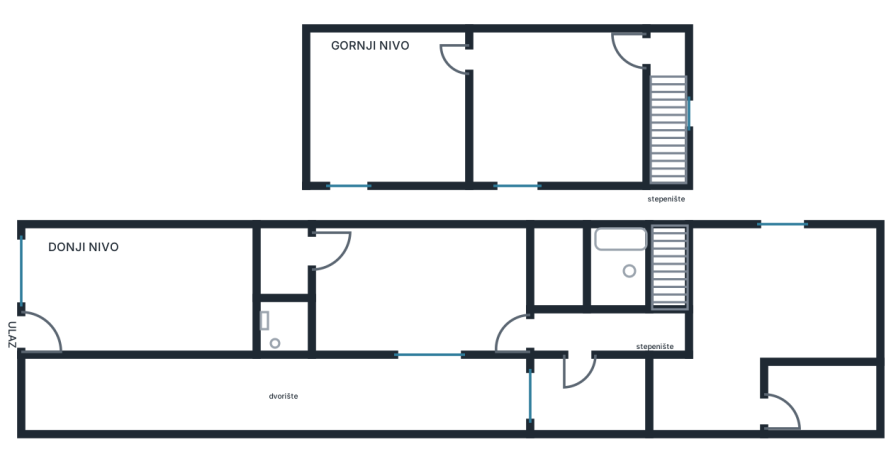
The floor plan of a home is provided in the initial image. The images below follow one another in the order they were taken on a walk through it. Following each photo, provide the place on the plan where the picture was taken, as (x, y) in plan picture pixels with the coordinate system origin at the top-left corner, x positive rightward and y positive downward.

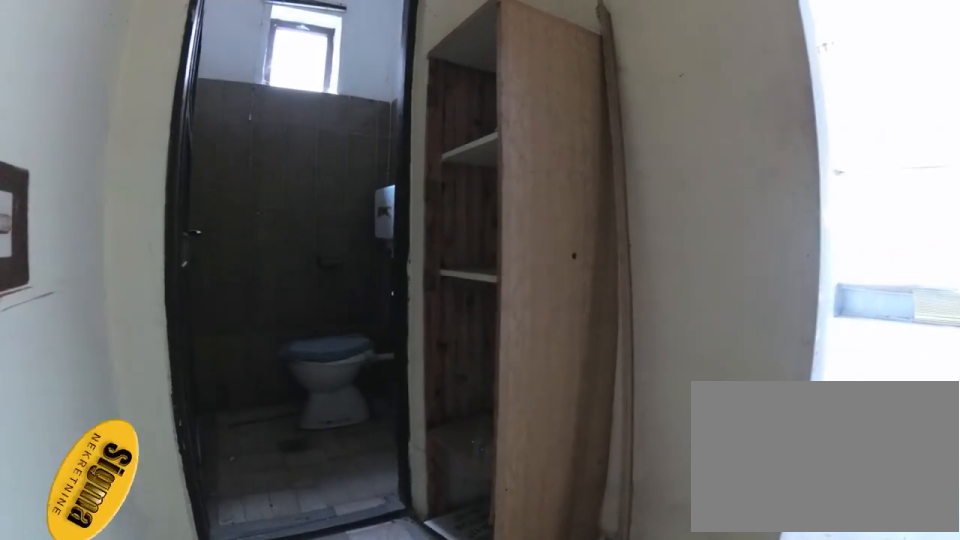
(294, 241)
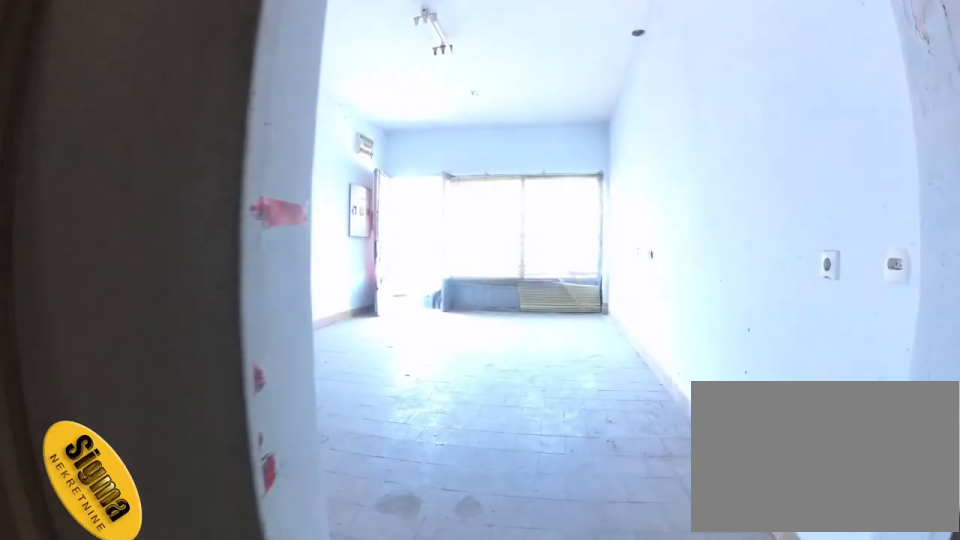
(309, 270)
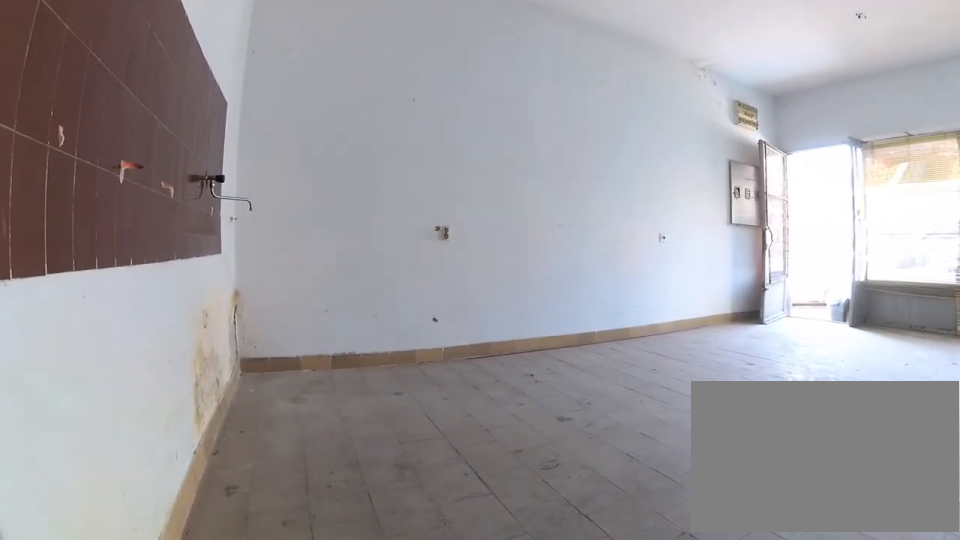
(272, 252)
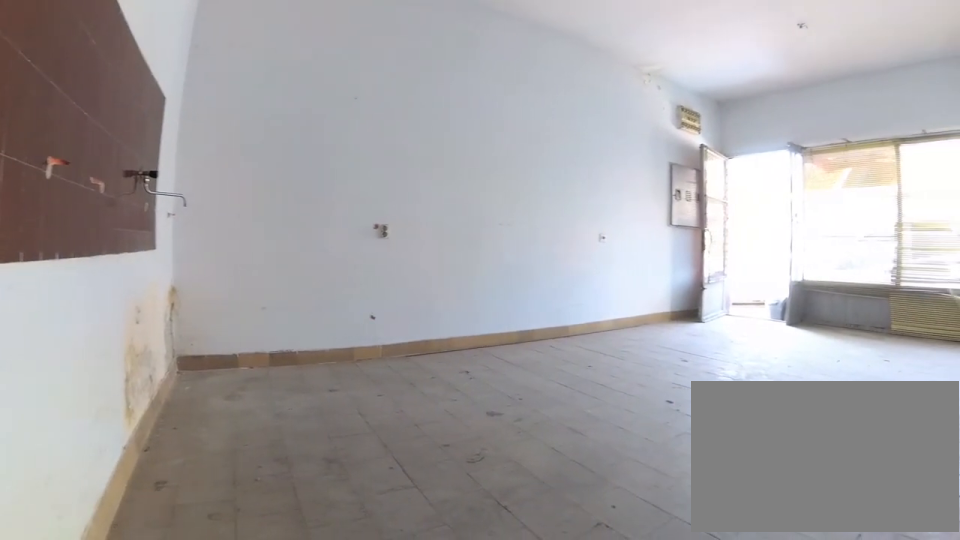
(272, 252)
